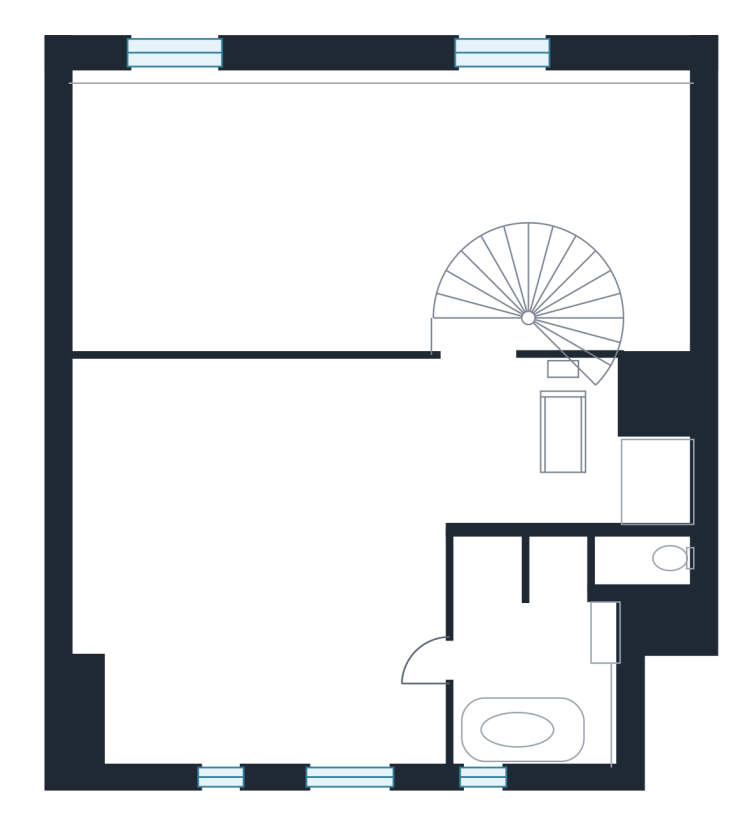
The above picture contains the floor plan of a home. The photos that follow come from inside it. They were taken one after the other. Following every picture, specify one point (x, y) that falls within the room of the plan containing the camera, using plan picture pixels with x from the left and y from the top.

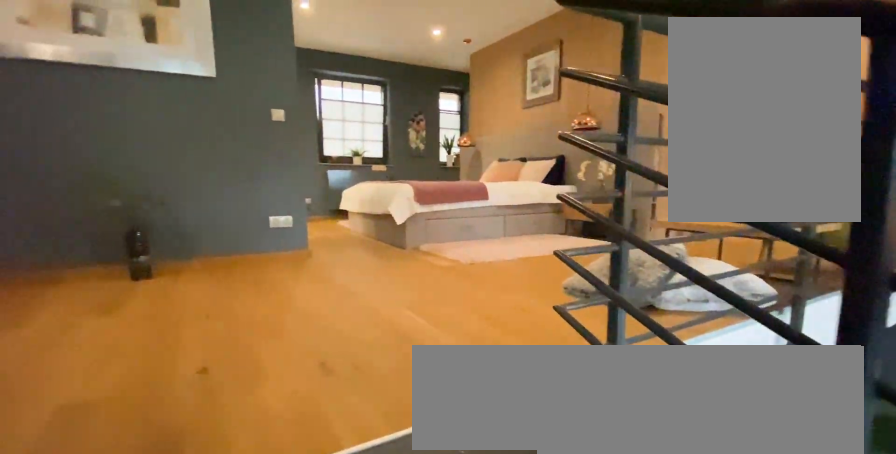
(525, 311)
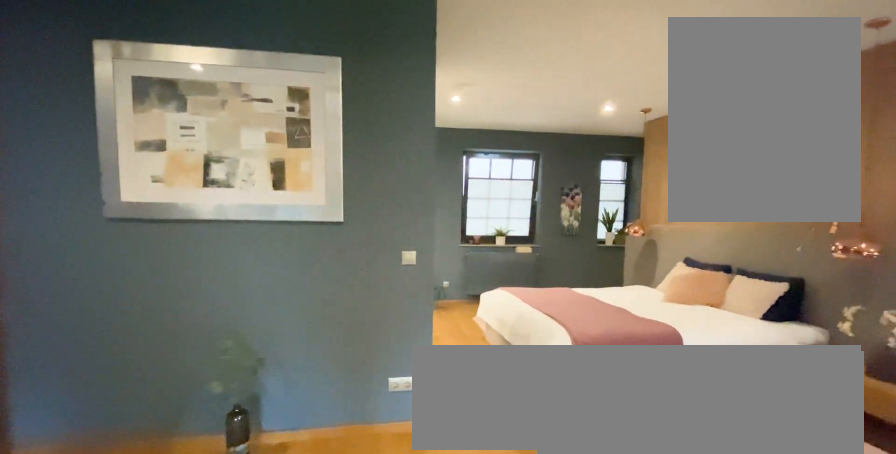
(314, 580)
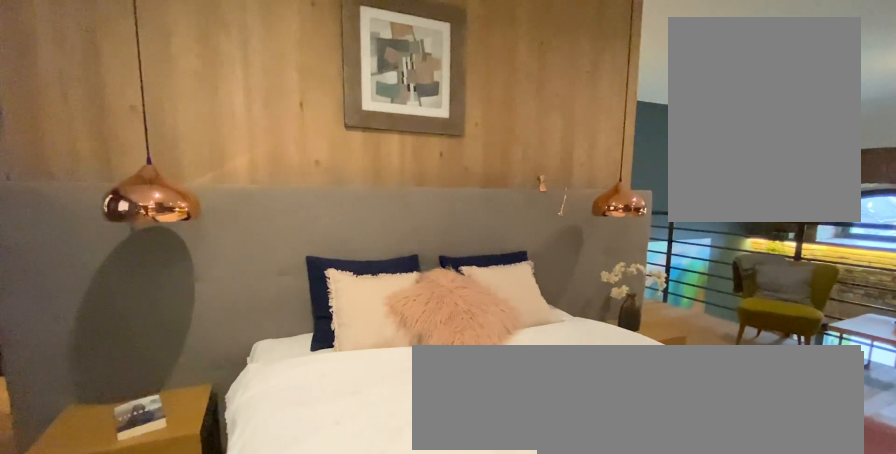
(314, 580)
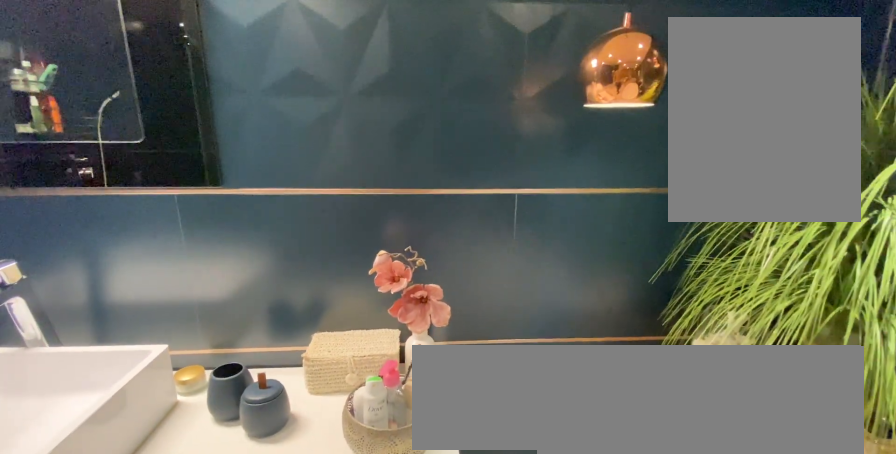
(522, 628)
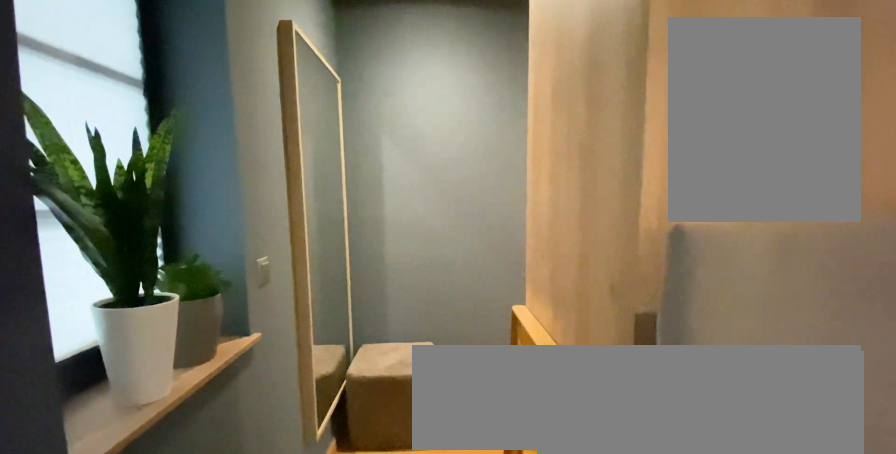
(314, 580)
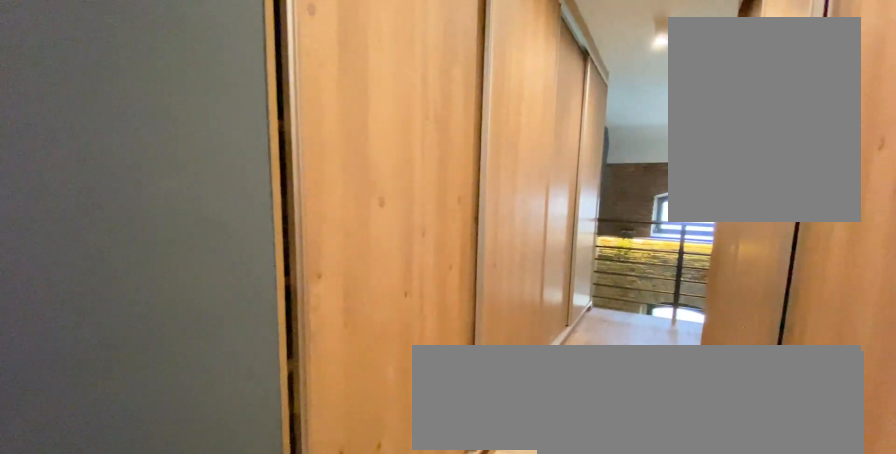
(315, 580)
